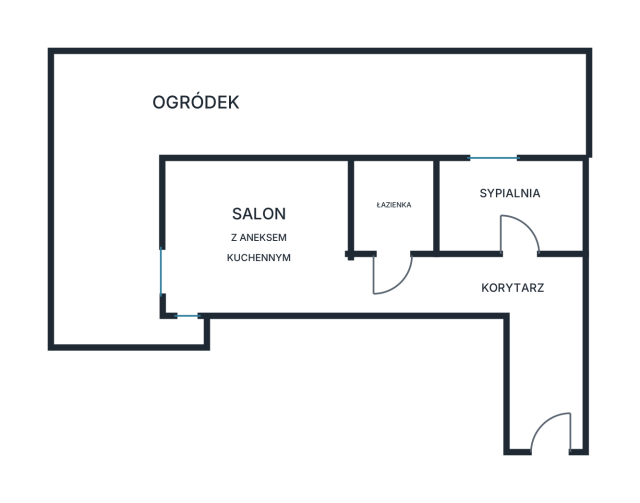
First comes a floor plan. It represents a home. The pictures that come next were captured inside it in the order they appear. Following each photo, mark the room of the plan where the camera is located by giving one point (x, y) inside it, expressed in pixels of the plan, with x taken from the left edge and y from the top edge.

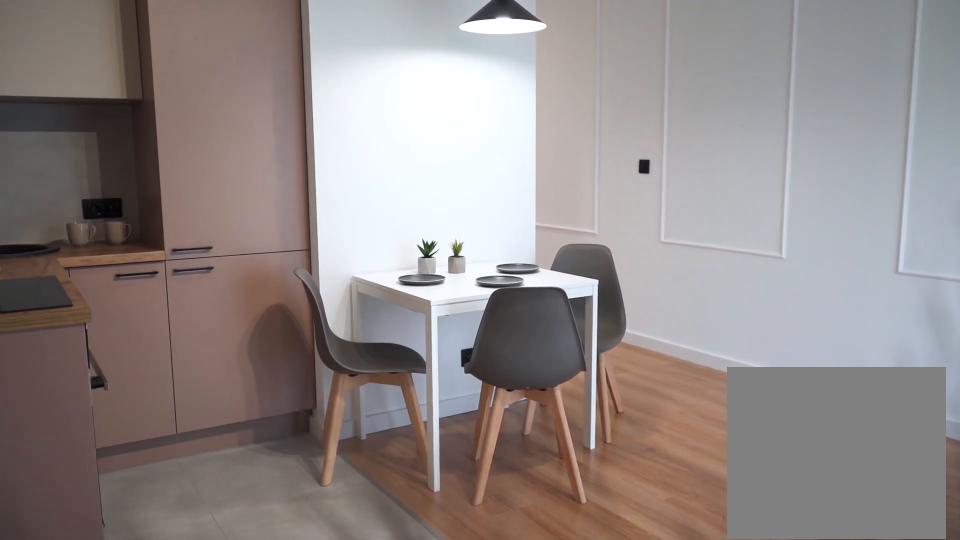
(256, 236)
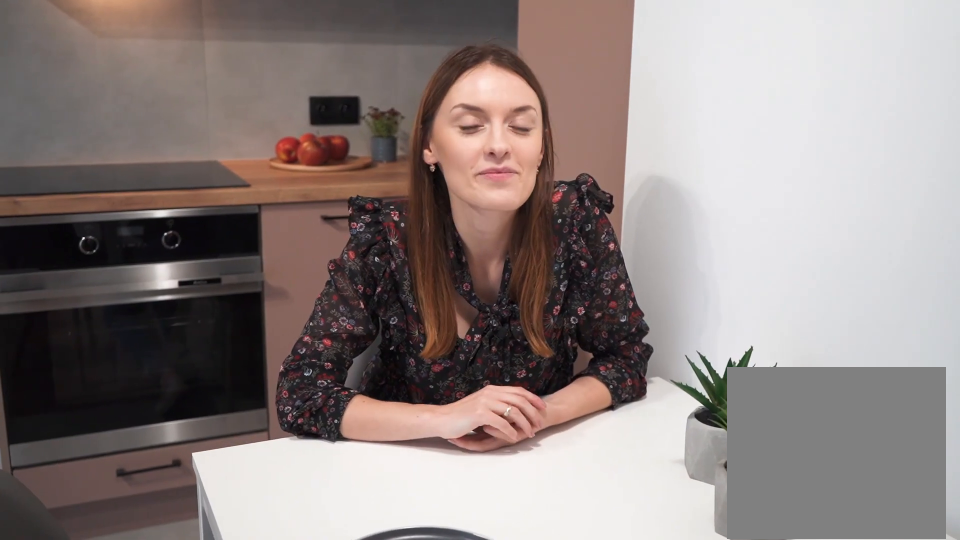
(256, 236)
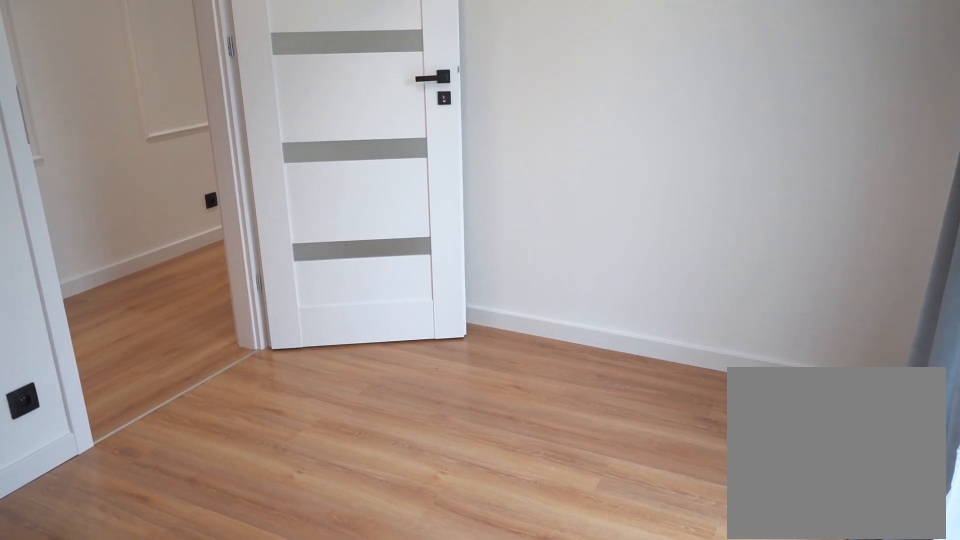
(509, 203)
